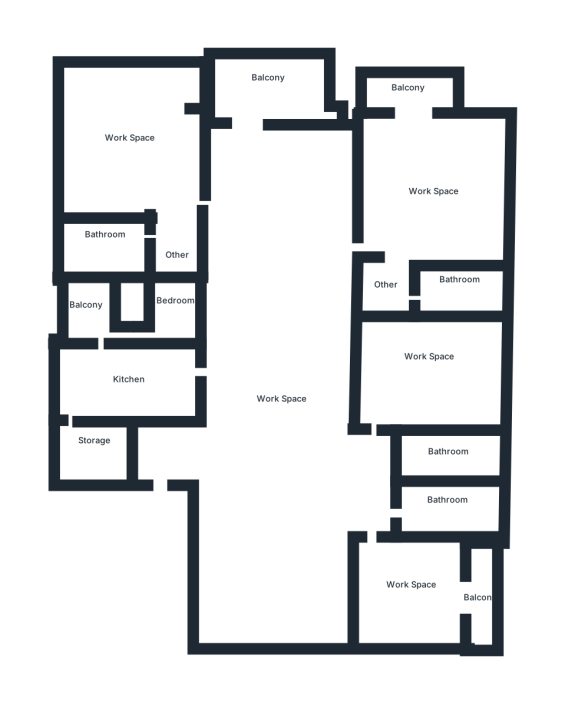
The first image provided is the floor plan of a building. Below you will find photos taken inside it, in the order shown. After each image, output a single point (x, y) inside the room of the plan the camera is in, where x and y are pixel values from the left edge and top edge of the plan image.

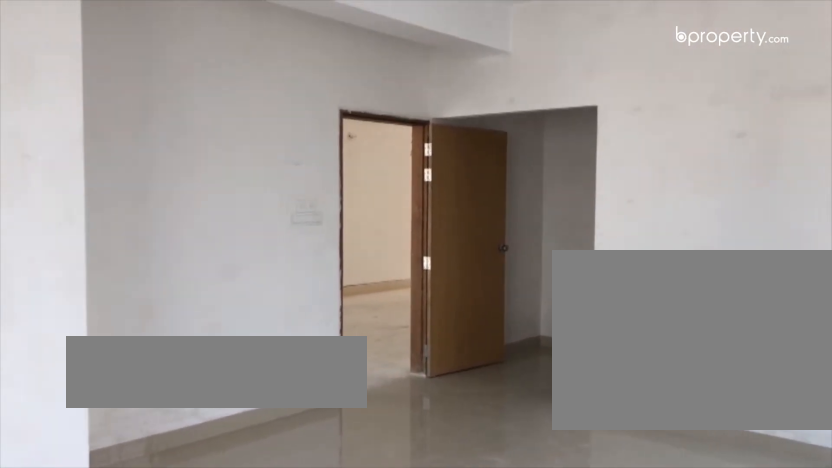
(119, 168)
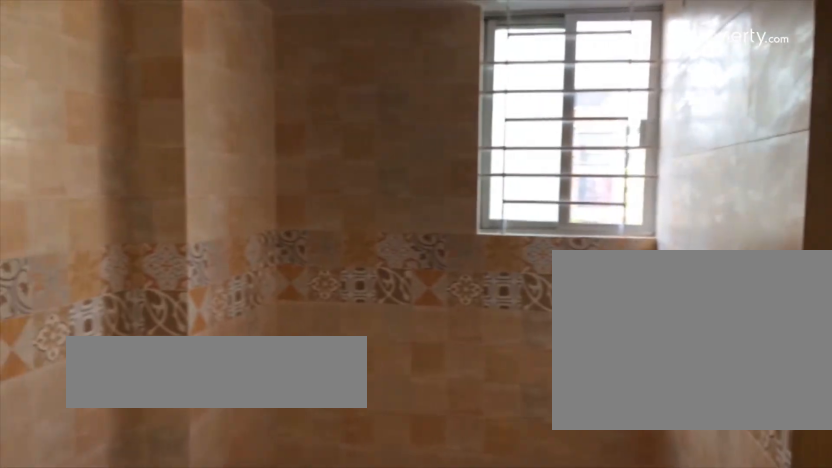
(90, 237)
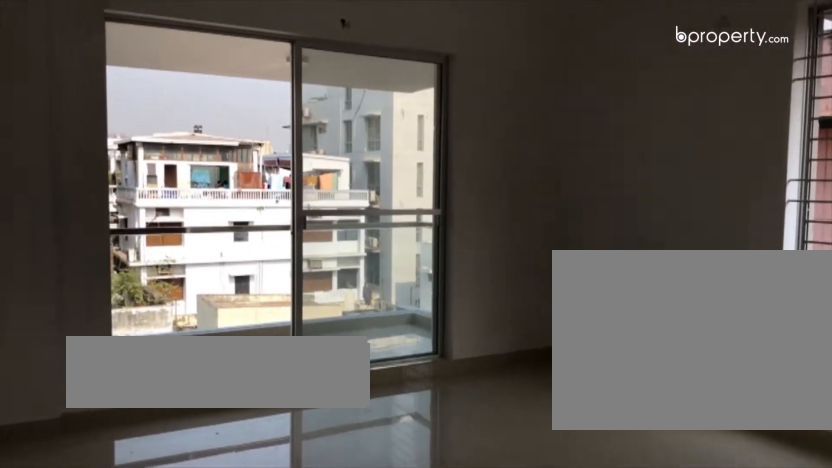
(432, 186)
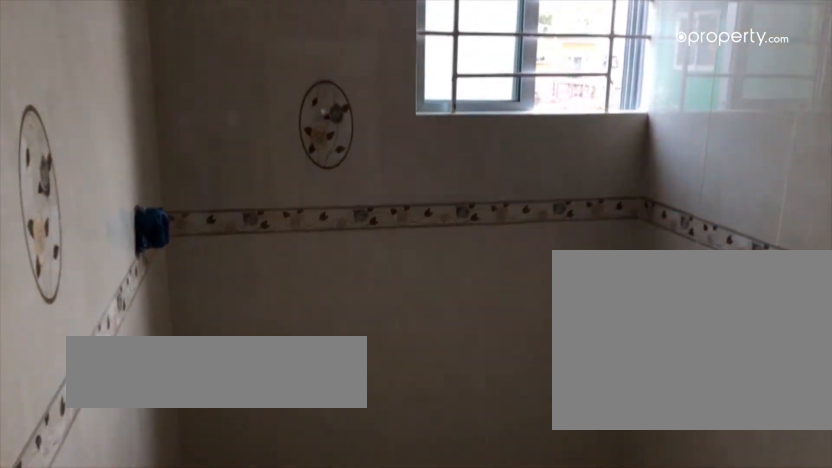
(454, 448)
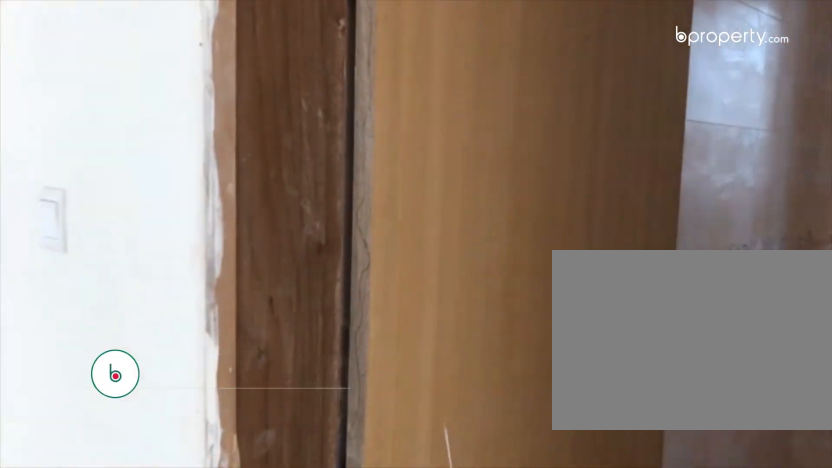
(449, 515)
